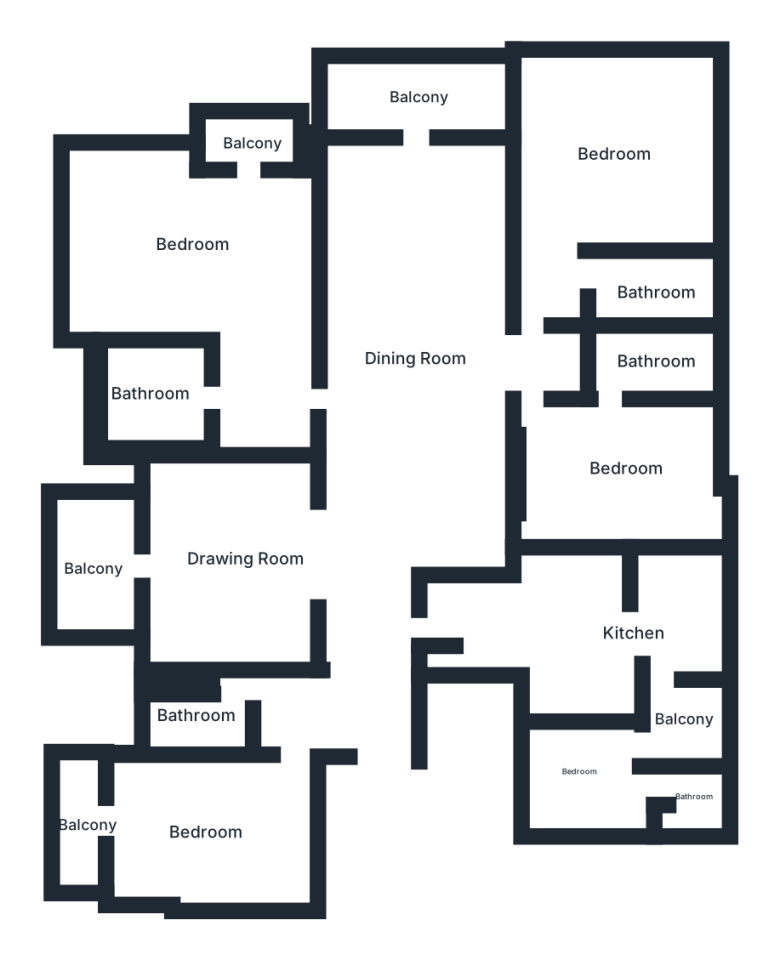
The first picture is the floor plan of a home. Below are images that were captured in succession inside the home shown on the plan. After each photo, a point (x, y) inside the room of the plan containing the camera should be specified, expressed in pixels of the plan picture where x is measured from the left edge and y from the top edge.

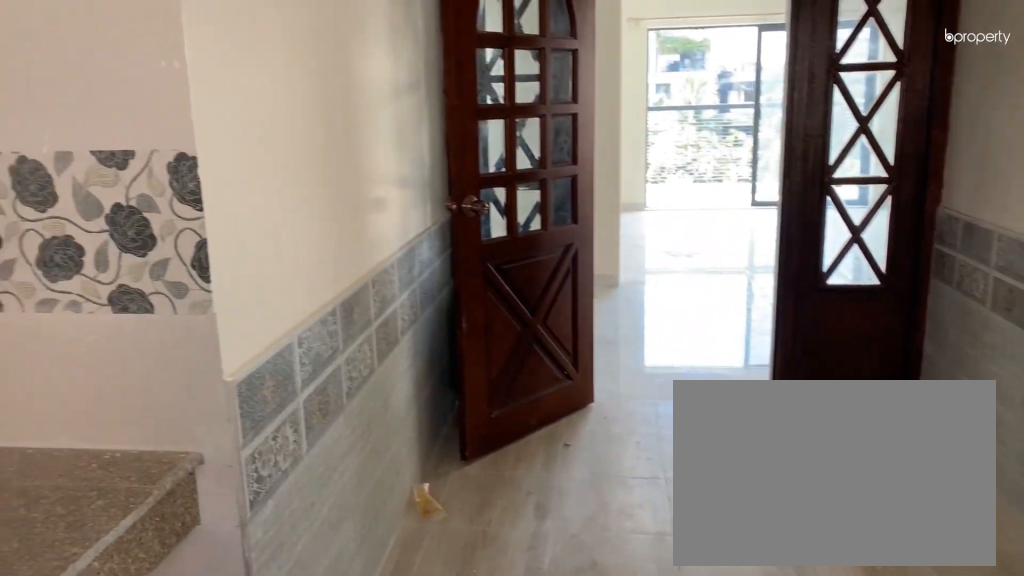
(633, 641)
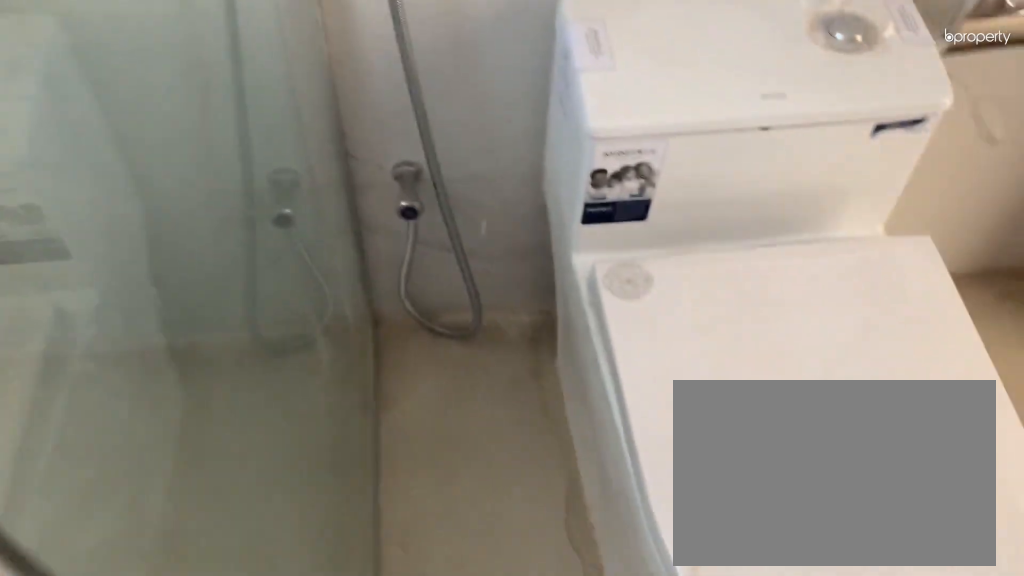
(653, 296)
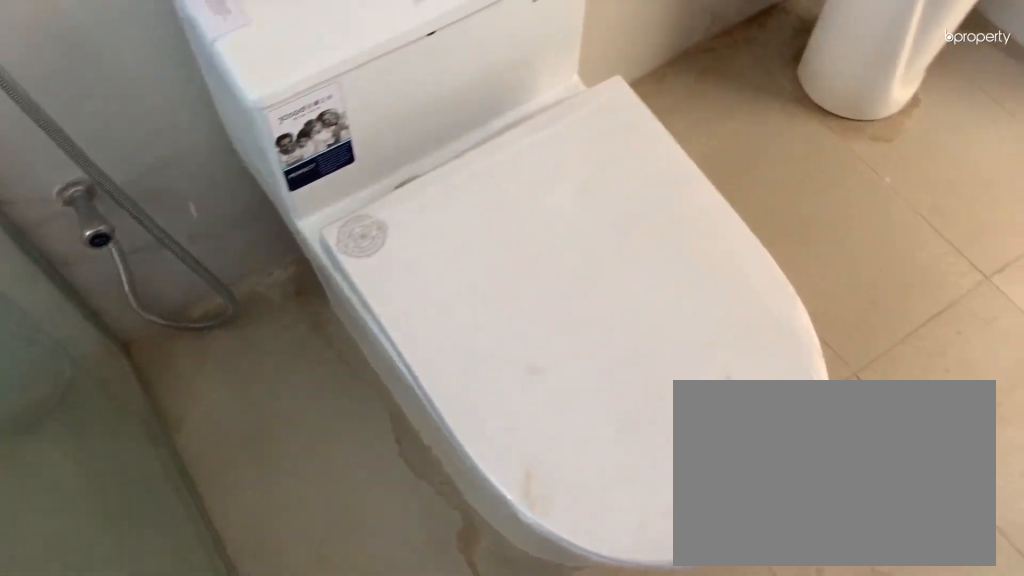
(653, 296)
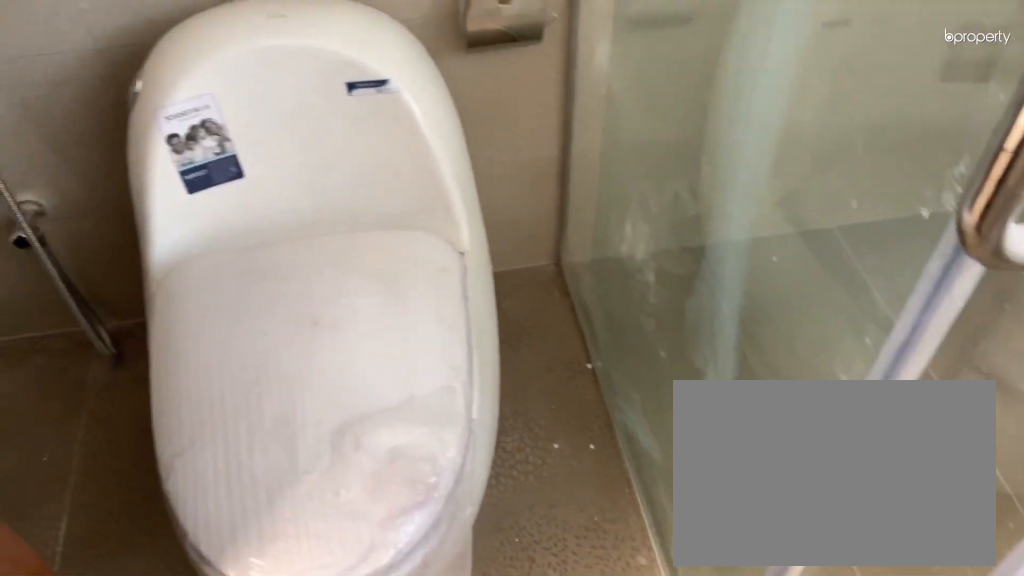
(149, 402)
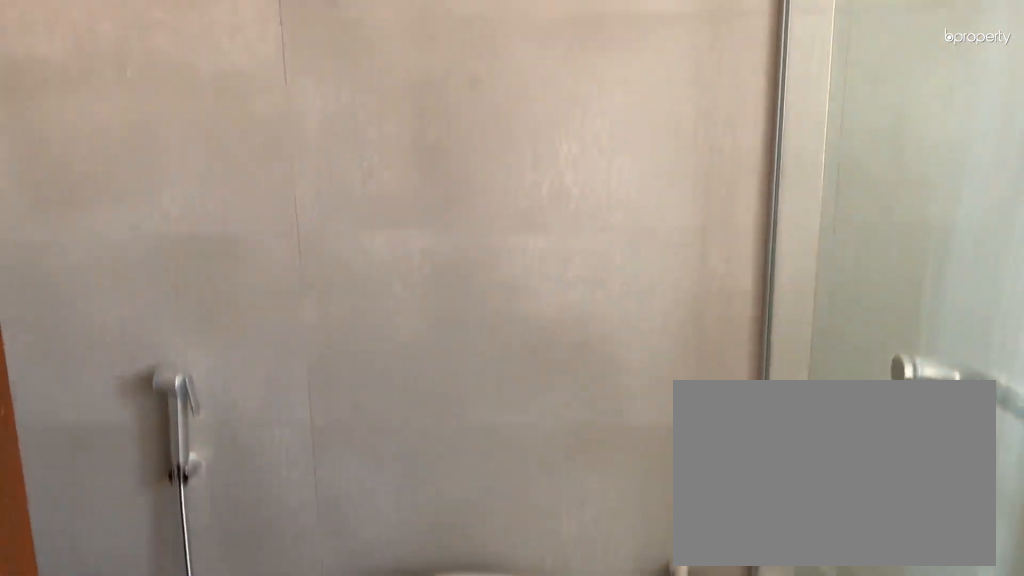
(149, 402)
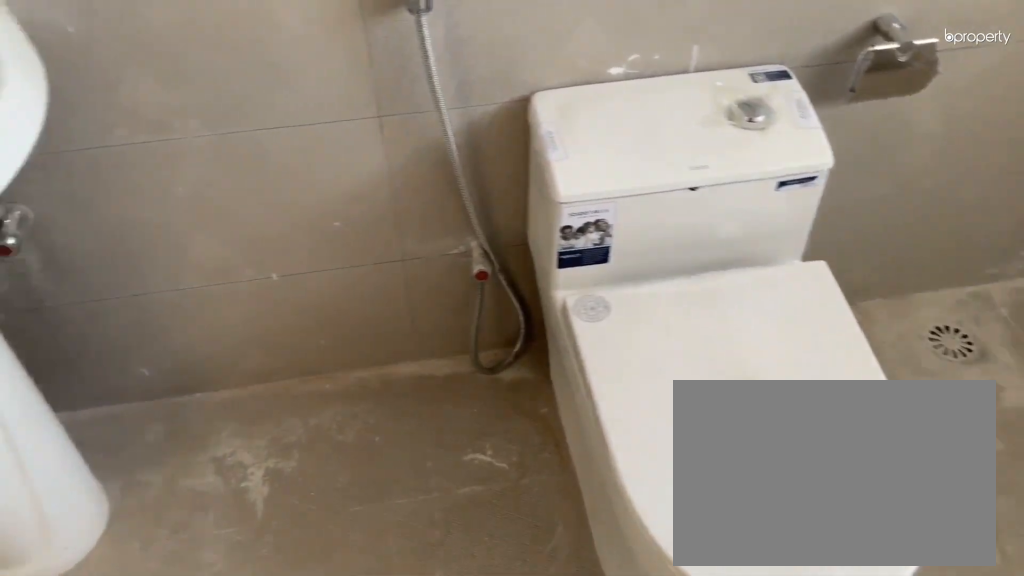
(183, 707)
